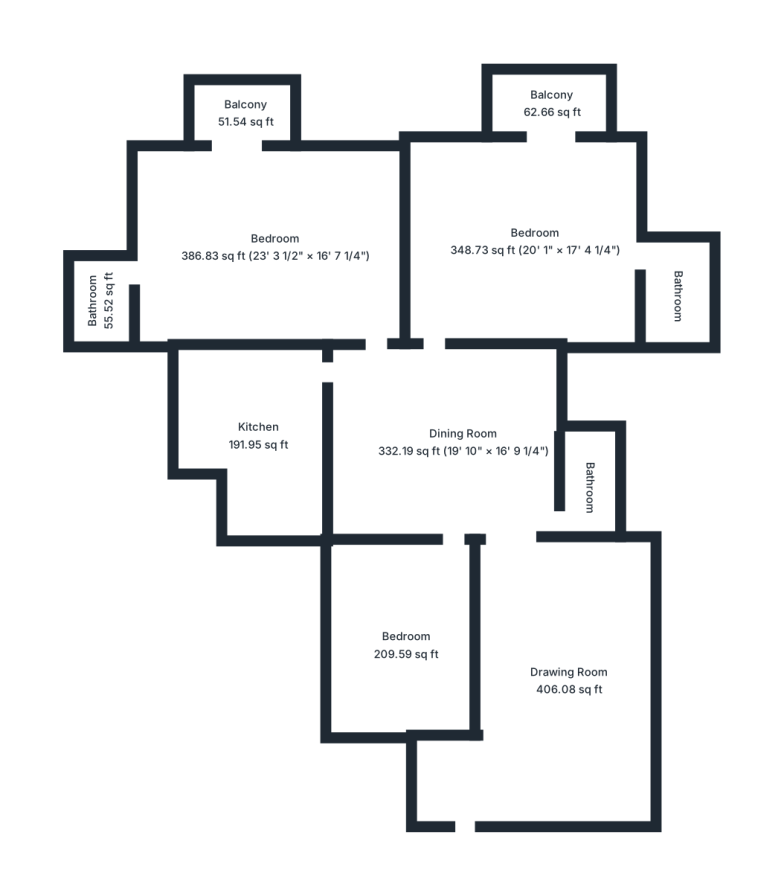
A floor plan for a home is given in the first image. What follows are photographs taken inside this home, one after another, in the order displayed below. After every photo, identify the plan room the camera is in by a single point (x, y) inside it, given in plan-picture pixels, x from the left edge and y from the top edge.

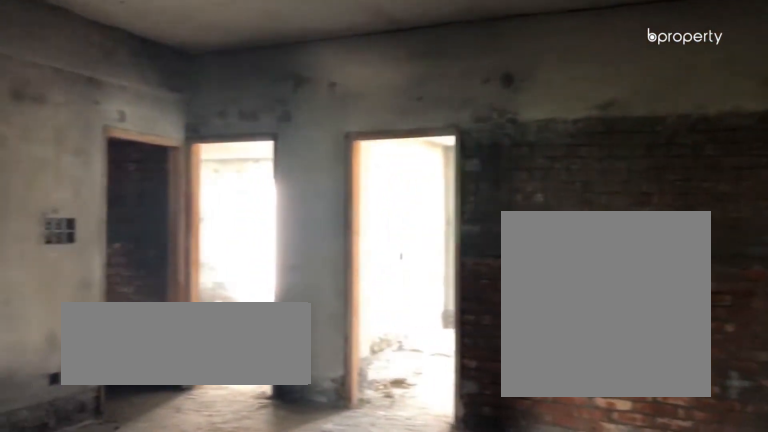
(463, 446)
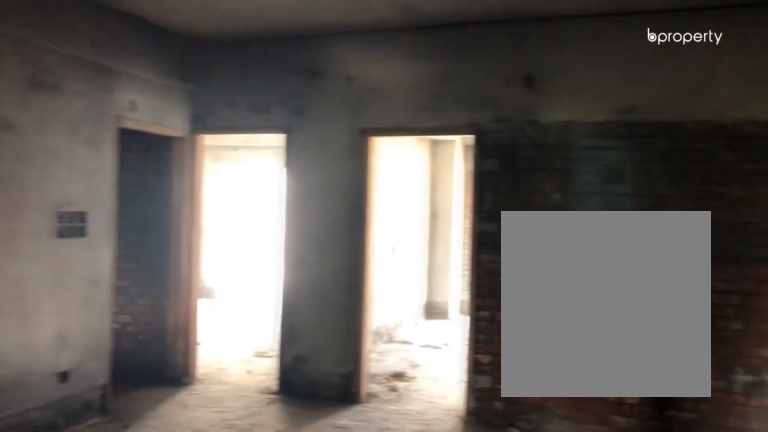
(463, 446)
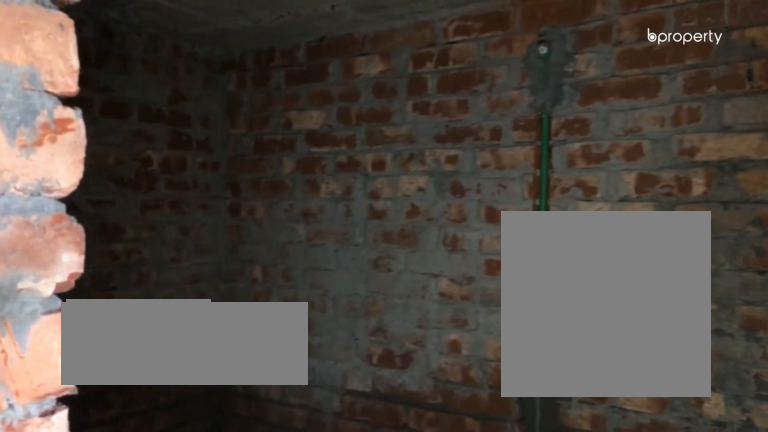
(590, 486)
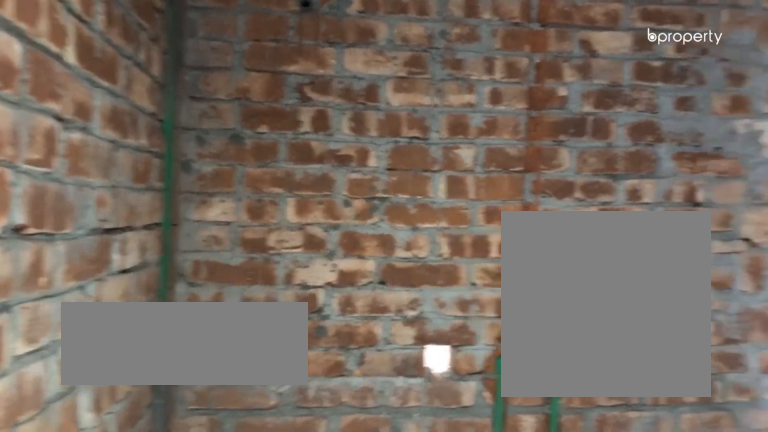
(674, 292)
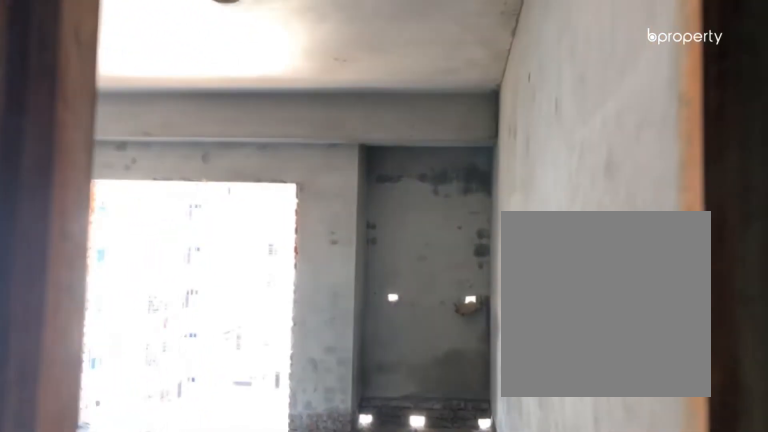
(276, 250)
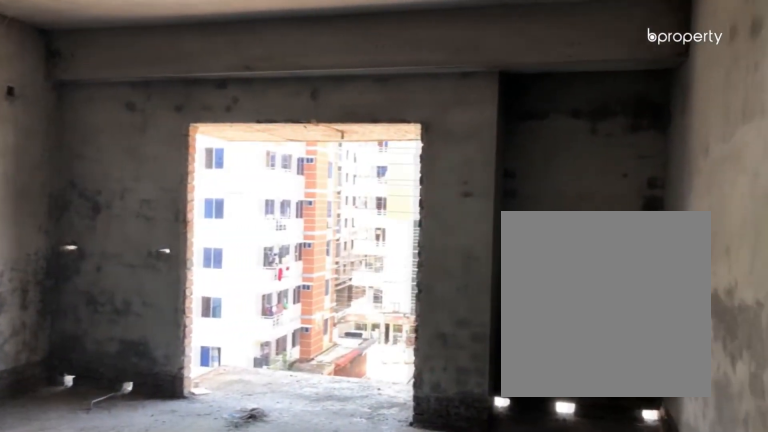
(276, 251)
